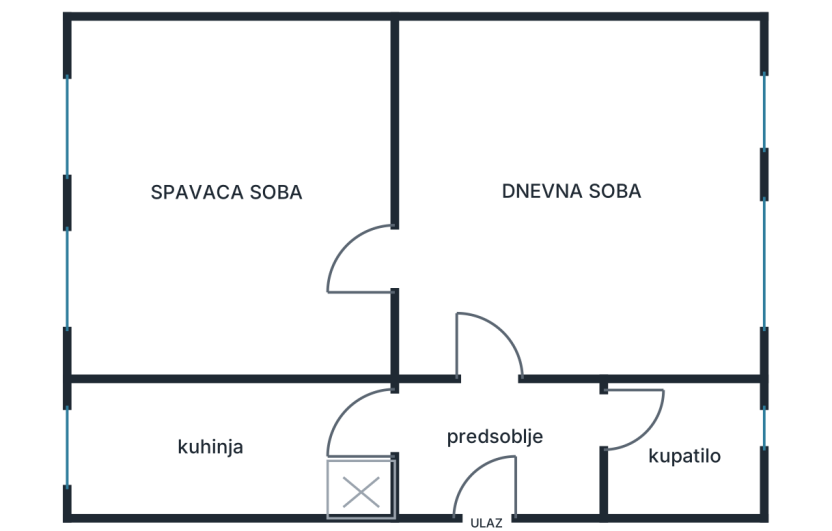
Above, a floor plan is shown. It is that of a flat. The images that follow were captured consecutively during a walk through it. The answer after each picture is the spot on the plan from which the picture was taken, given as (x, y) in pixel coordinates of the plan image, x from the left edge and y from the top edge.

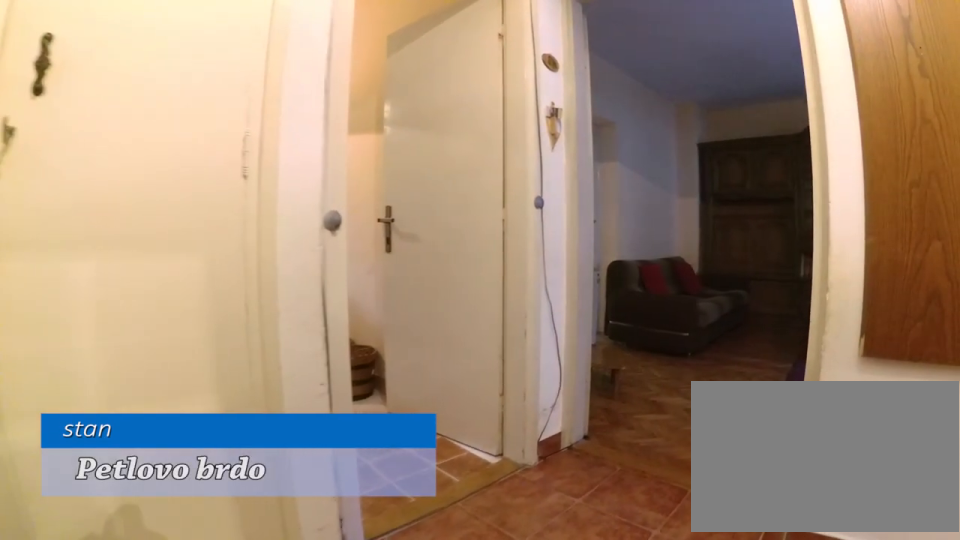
(500, 481)
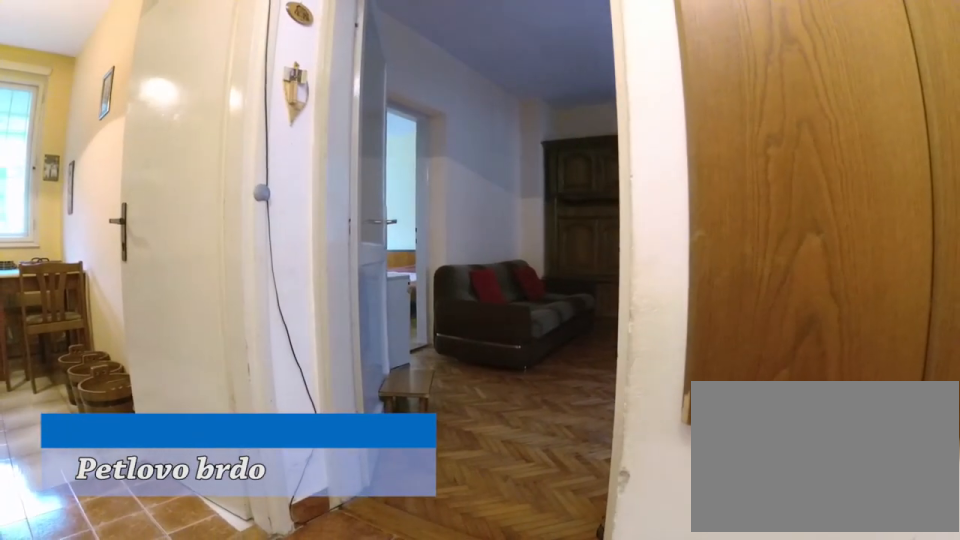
(501, 463)
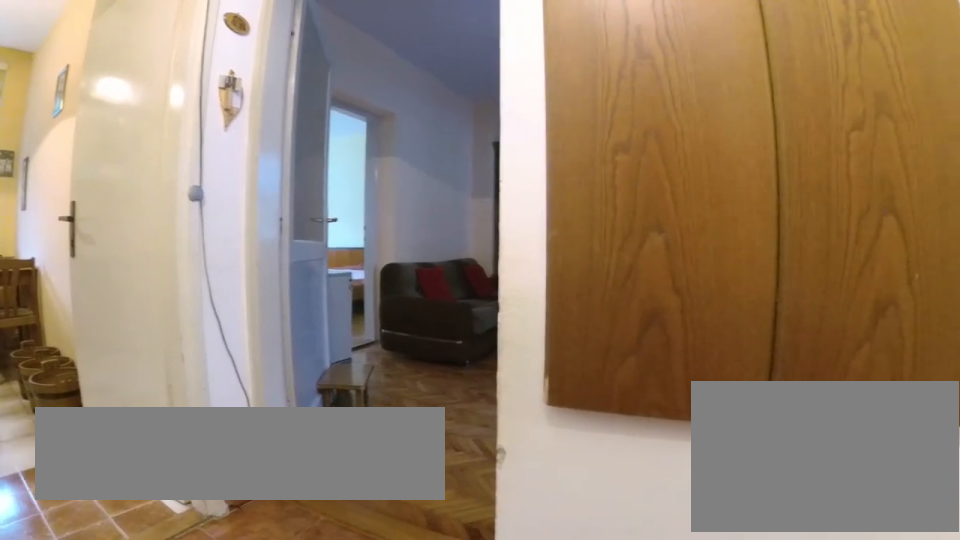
(501, 463)
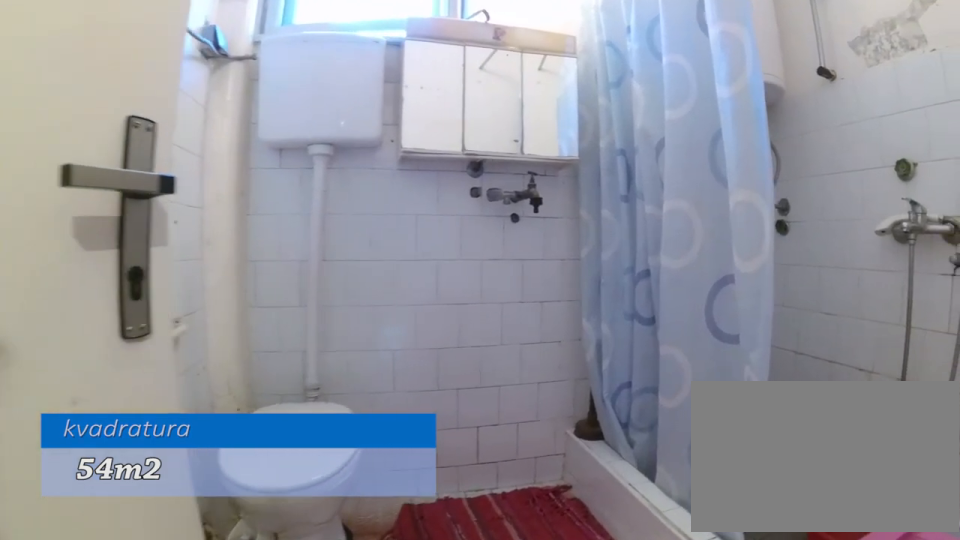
(598, 433)
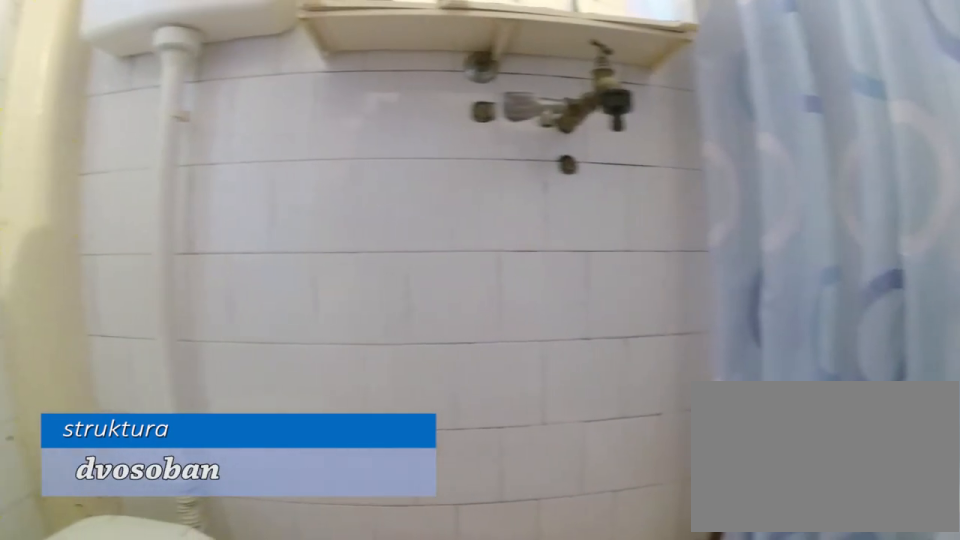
(681, 471)
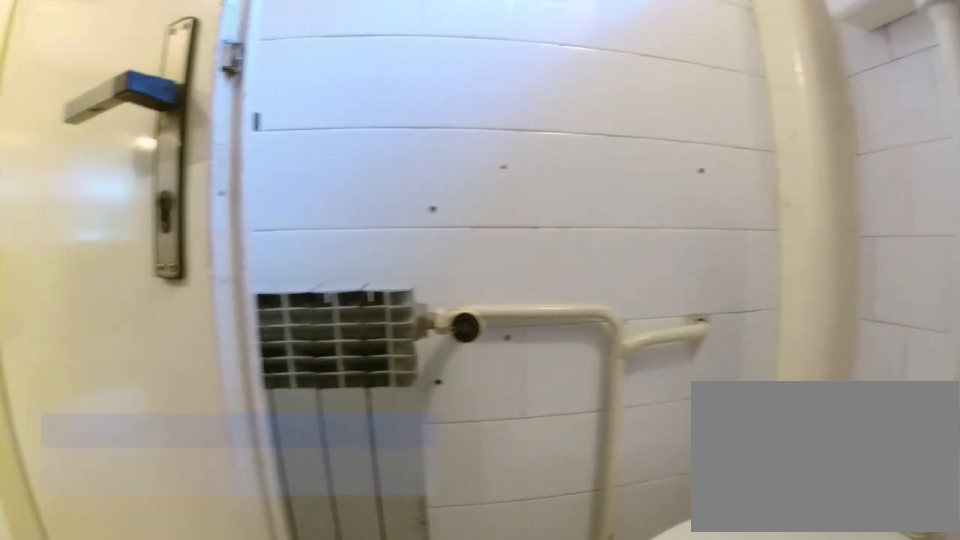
(688, 459)
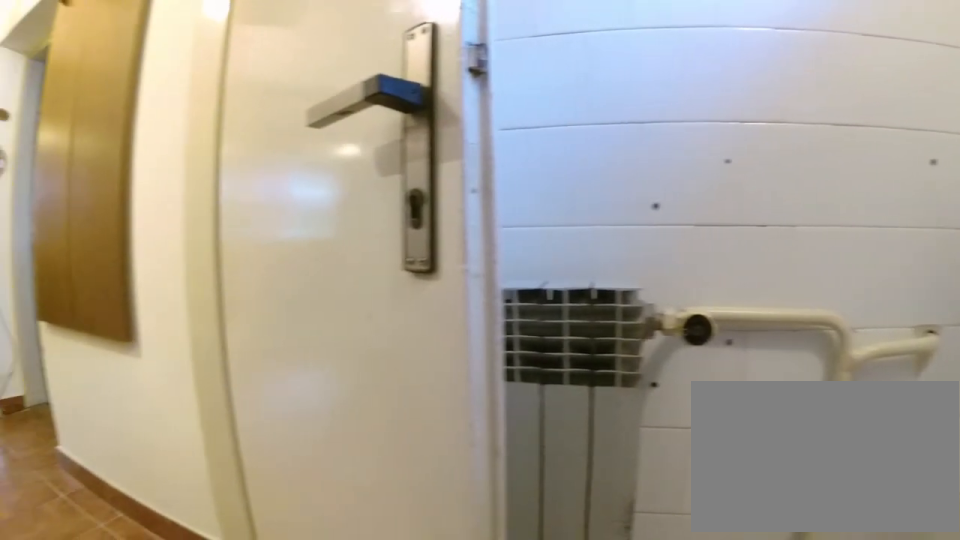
(683, 452)
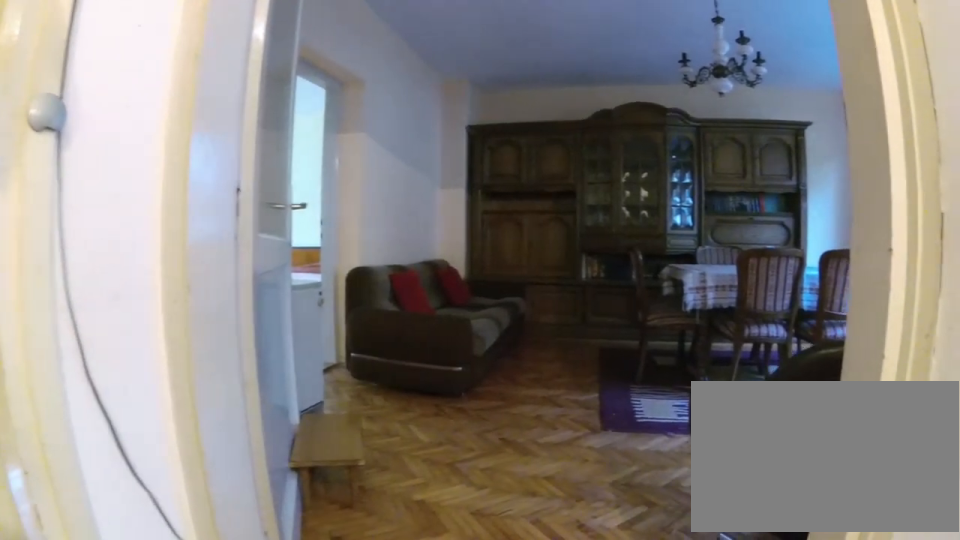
(492, 441)
